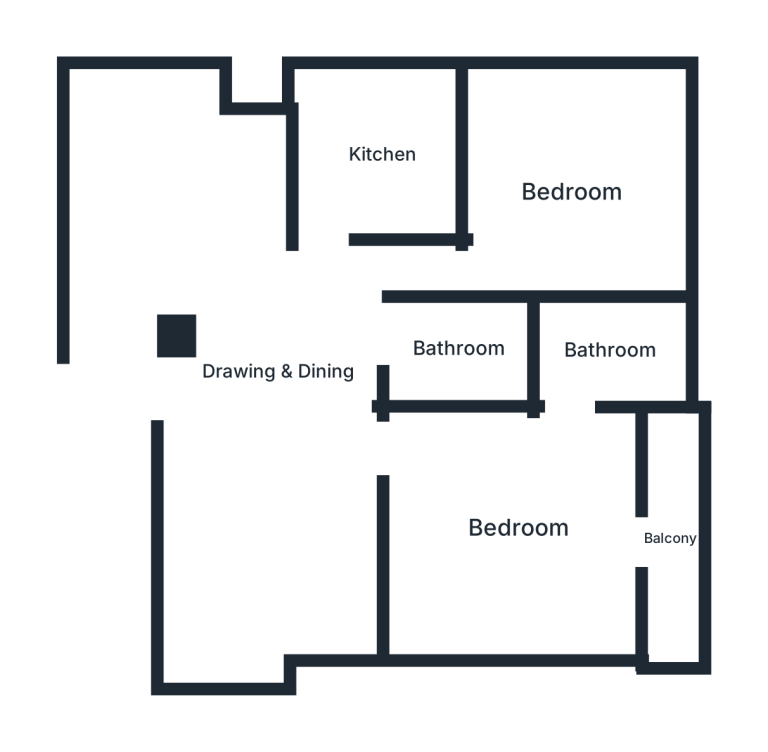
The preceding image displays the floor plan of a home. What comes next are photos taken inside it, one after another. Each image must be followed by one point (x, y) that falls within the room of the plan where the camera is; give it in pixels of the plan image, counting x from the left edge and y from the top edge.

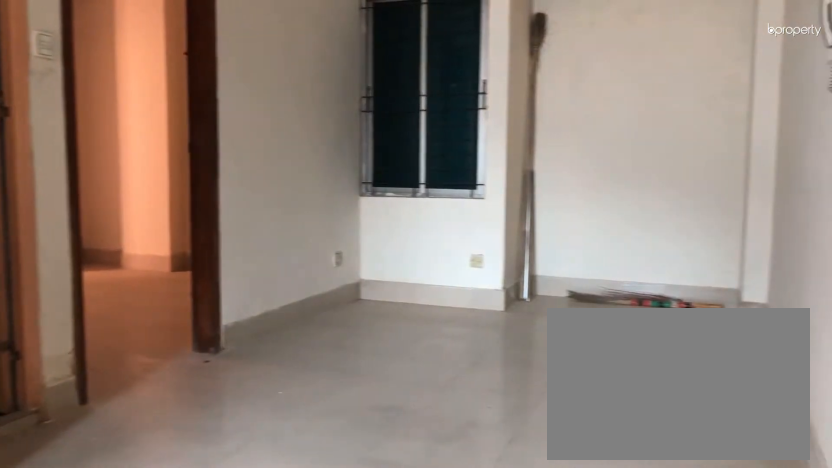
(276, 366)
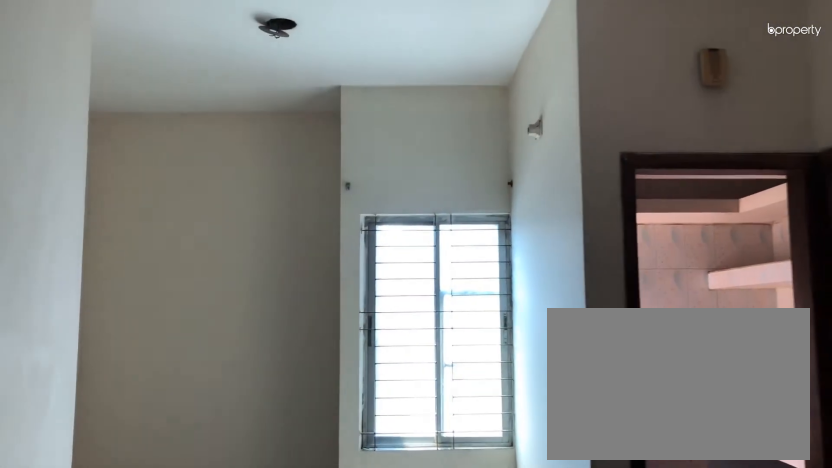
(276, 365)
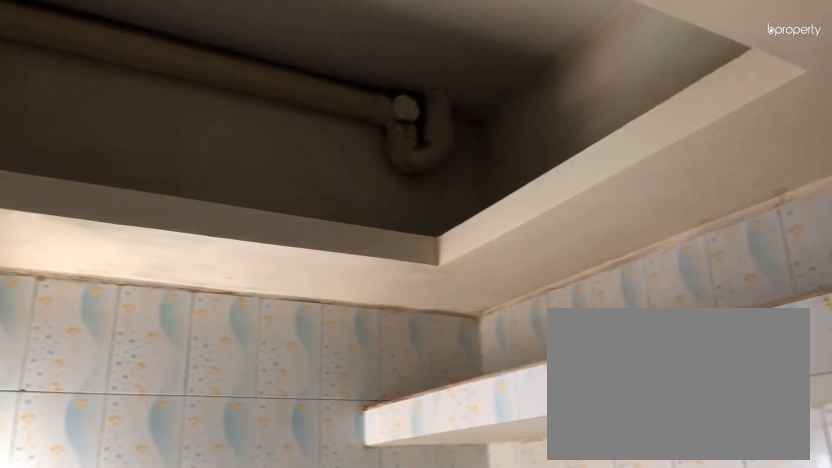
(381, 155)
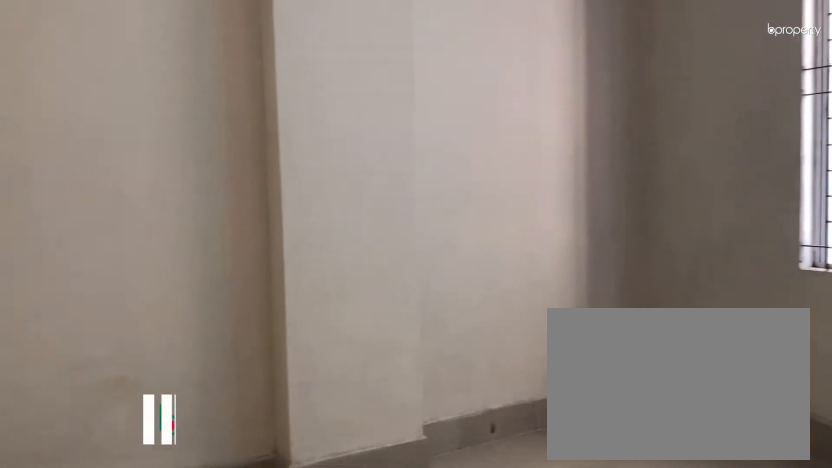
(572, 190)
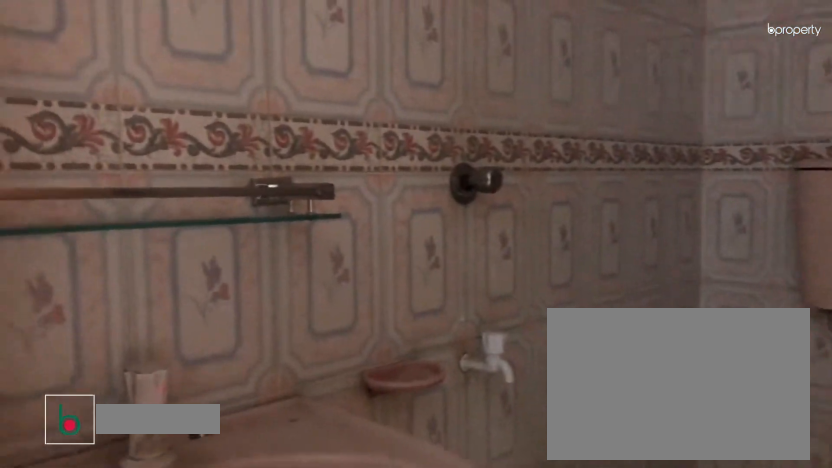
(462, 348)
